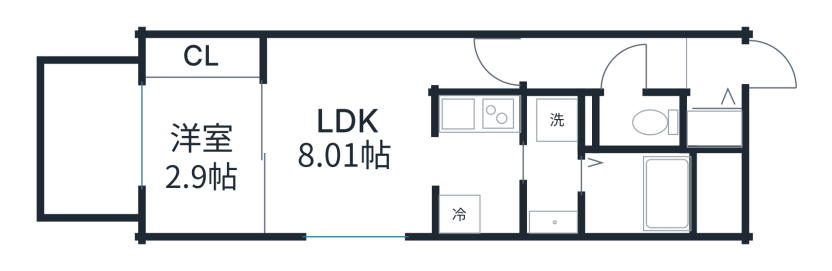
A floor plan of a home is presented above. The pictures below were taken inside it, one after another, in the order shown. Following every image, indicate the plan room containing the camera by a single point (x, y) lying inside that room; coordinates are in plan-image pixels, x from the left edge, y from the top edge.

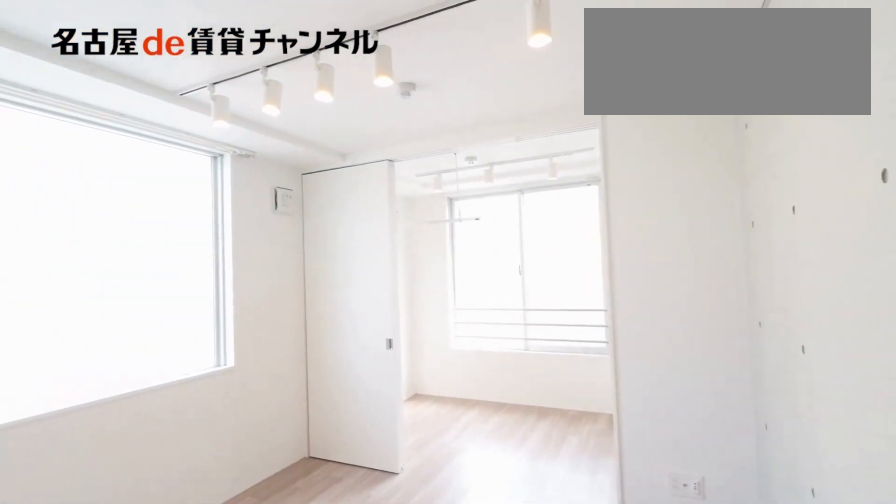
(362, 125)
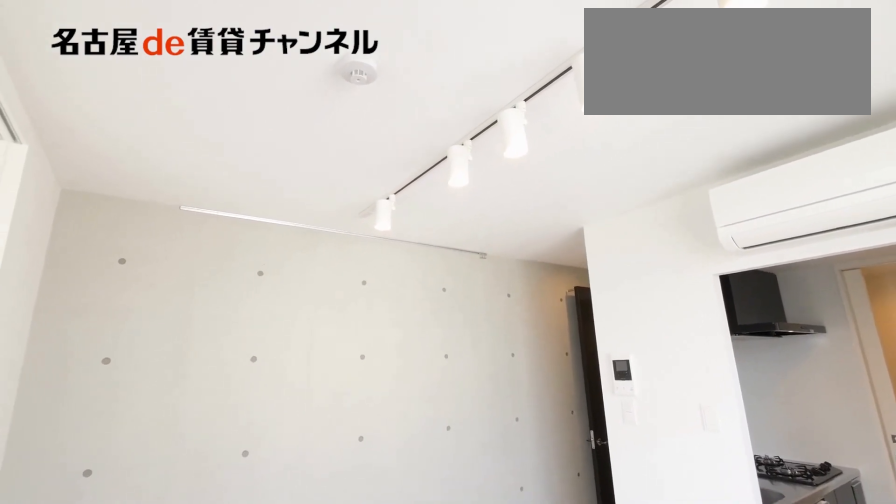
(362, 125)
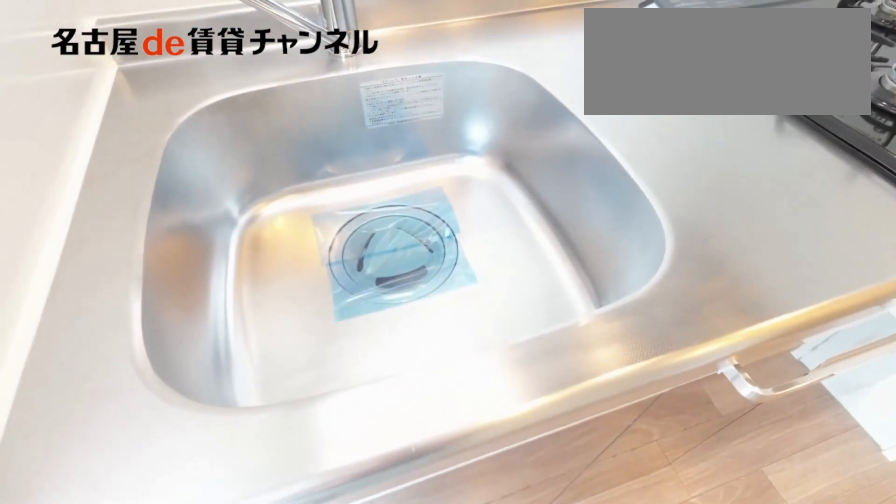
(479, 166)
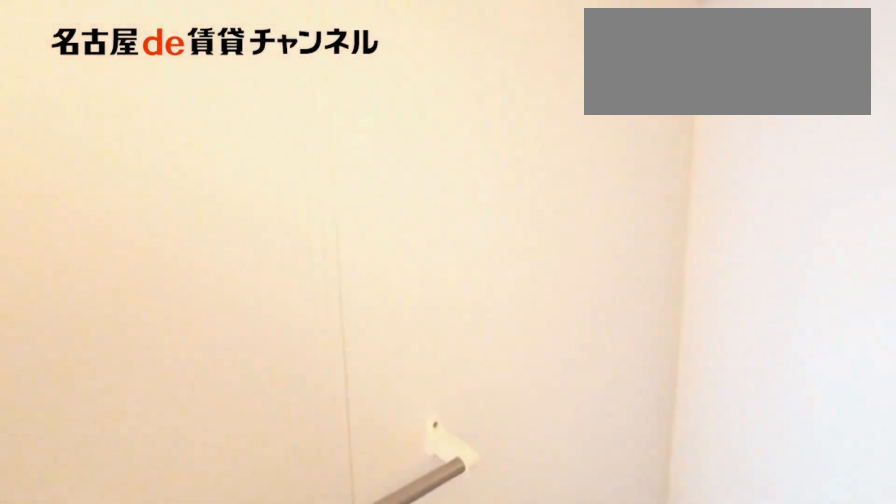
(639, 198)
